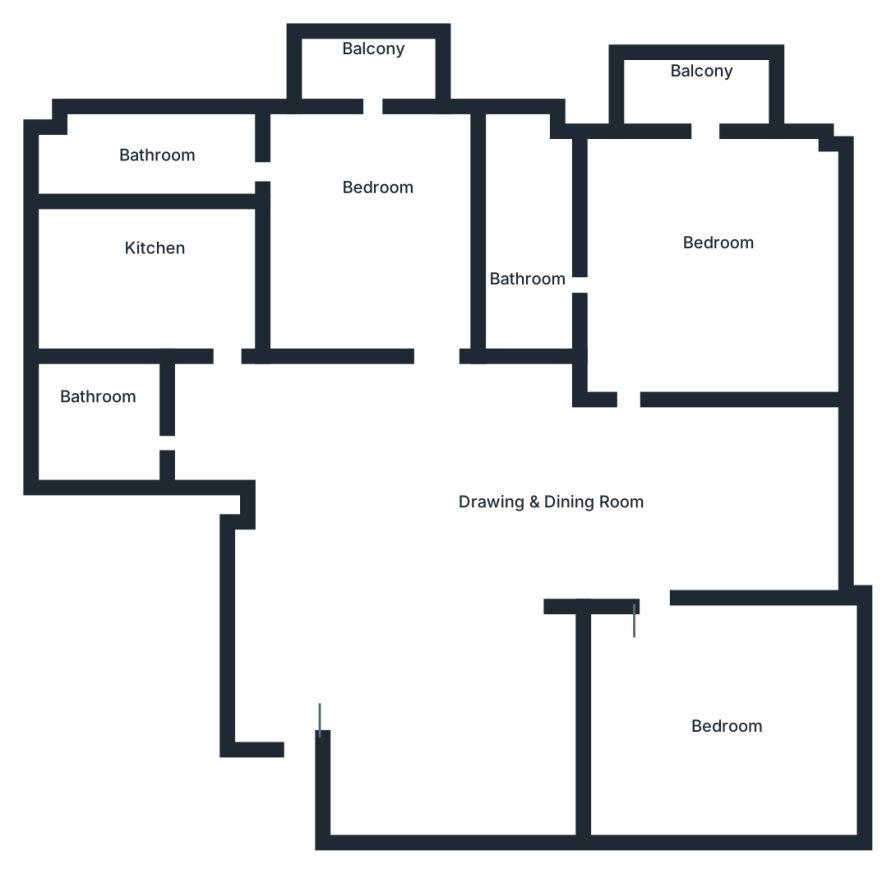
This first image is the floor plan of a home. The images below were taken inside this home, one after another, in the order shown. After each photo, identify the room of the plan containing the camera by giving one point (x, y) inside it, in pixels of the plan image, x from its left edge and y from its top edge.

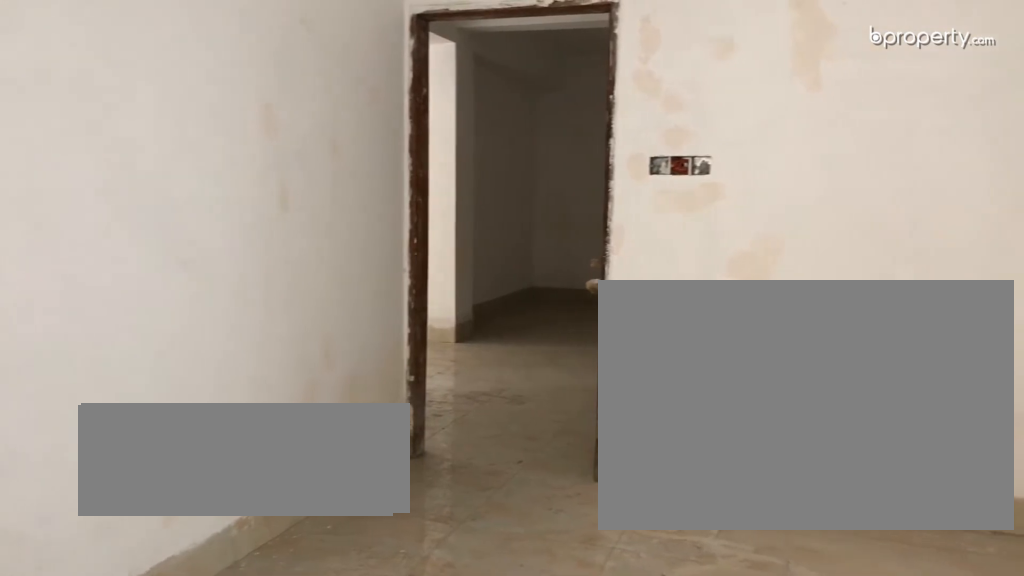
(383, 242)
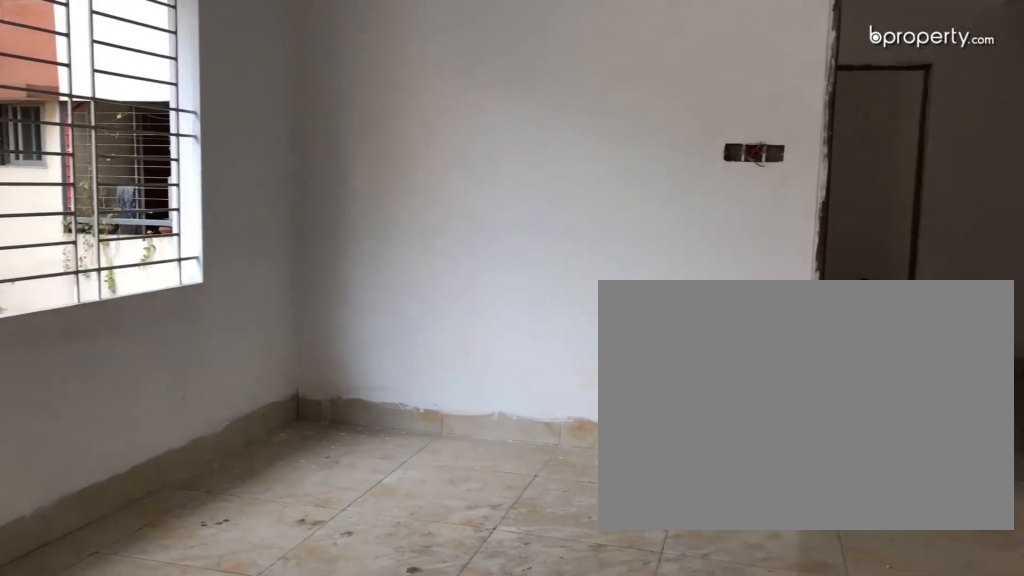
(708, 280)
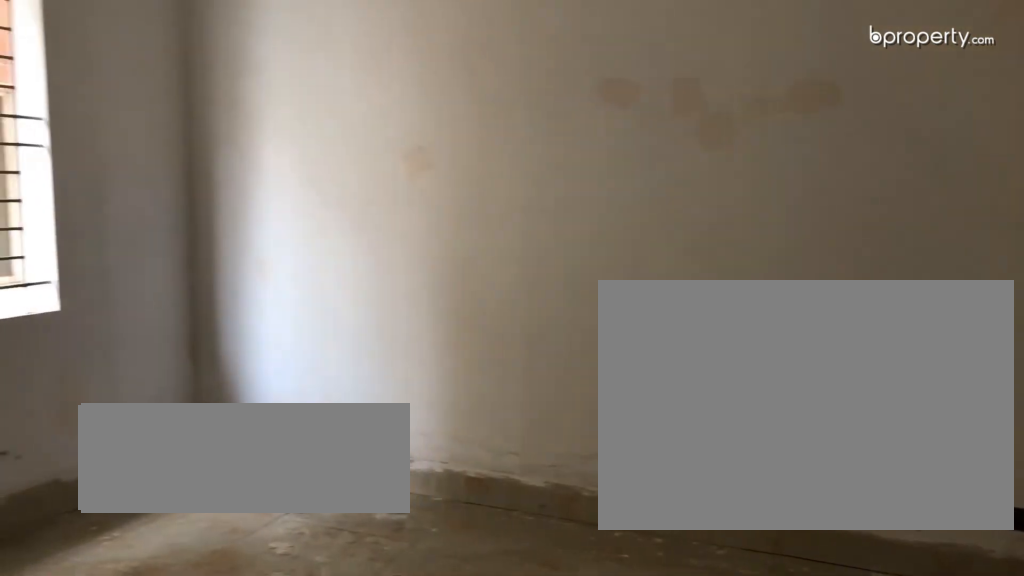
(715, 709)
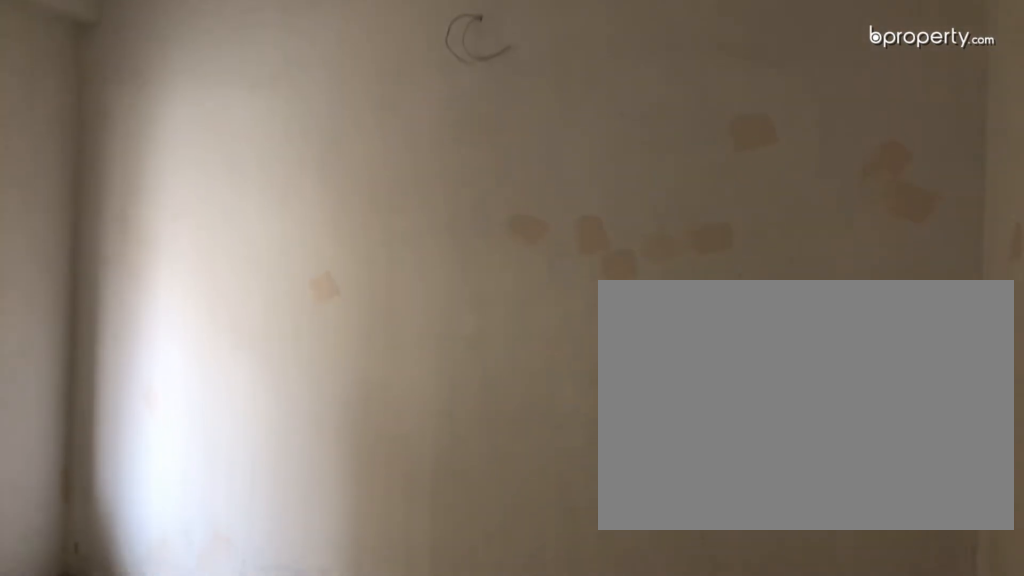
(716, 709)
